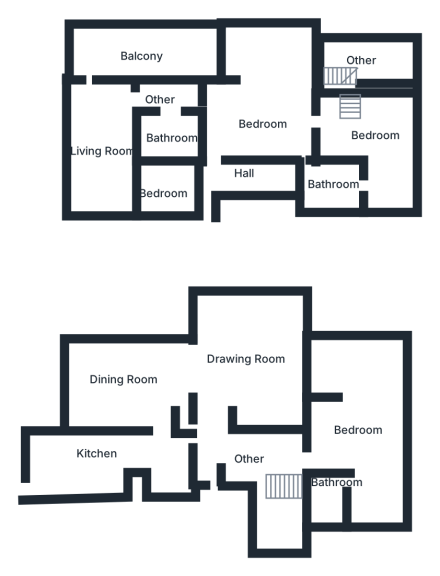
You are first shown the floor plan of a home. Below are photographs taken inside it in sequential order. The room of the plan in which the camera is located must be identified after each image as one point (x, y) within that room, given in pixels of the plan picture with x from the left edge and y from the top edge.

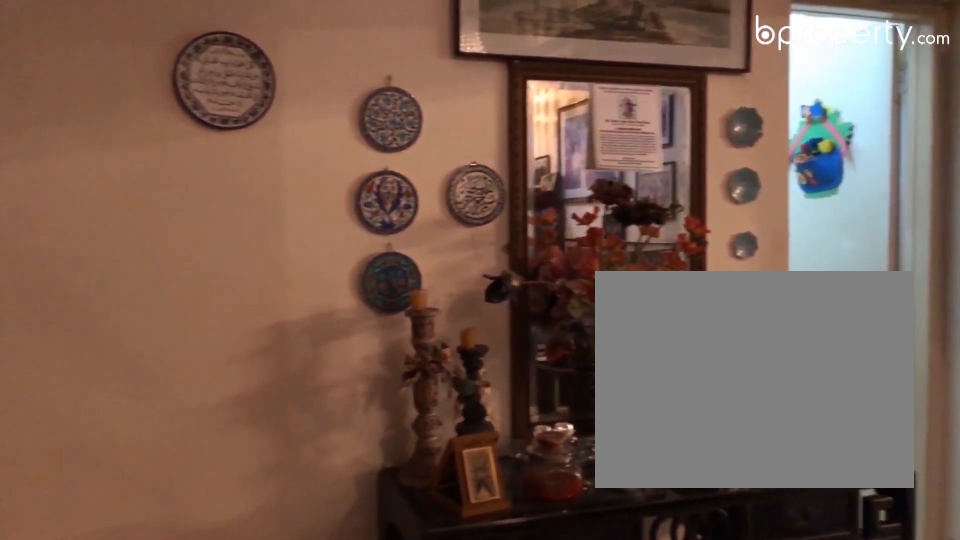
(231, 462)
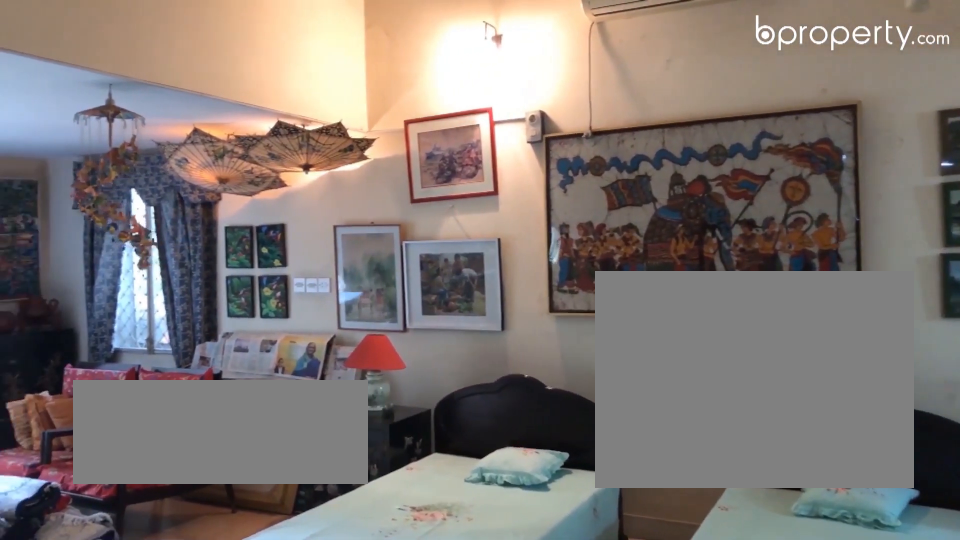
(363, 434)
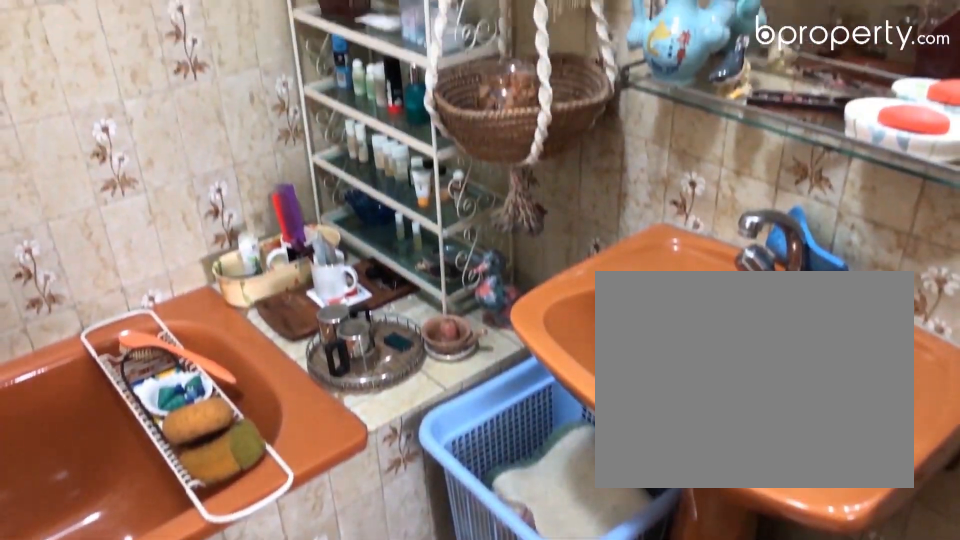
(325, 508)
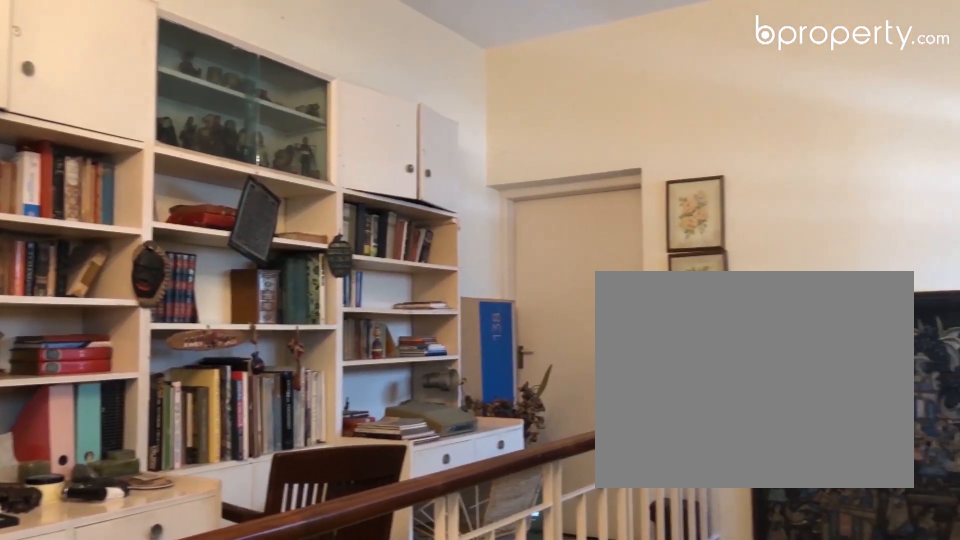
(237, 173)
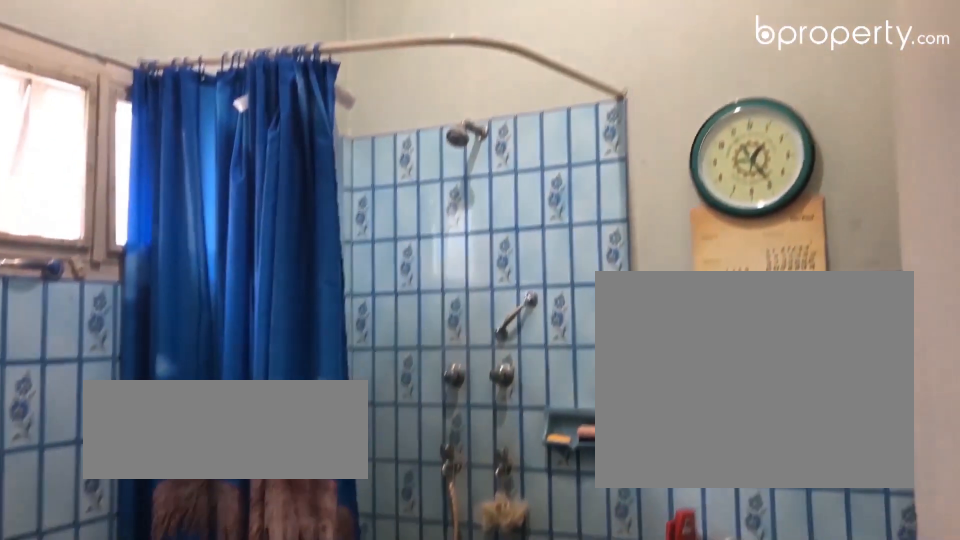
(335, 180)
